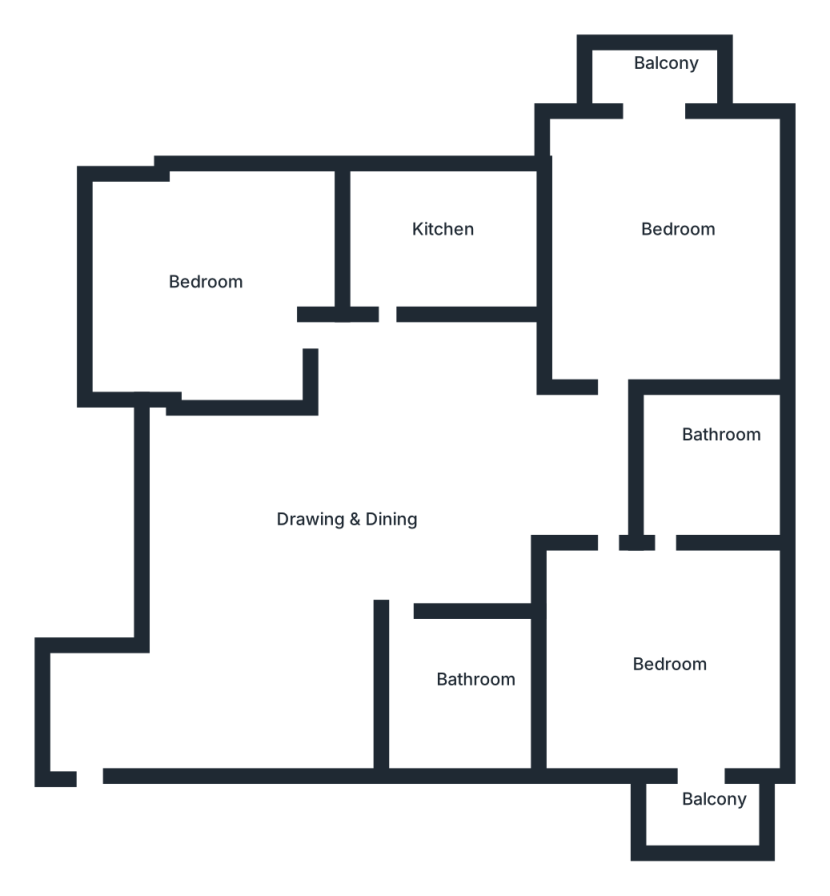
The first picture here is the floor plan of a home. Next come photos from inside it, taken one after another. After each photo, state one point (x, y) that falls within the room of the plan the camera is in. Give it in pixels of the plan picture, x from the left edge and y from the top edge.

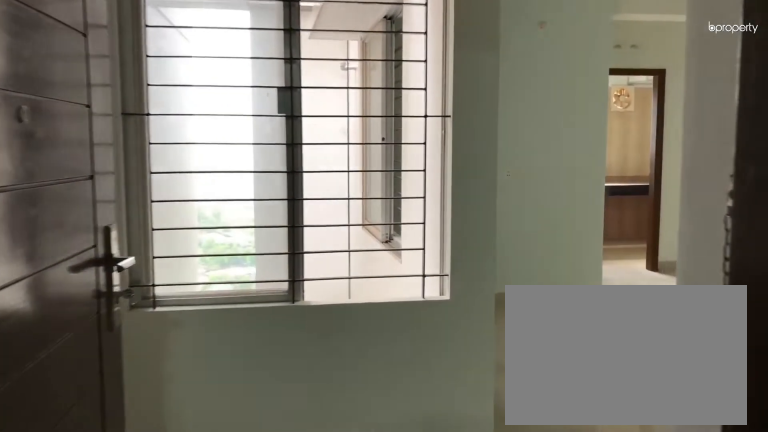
(86, 767)
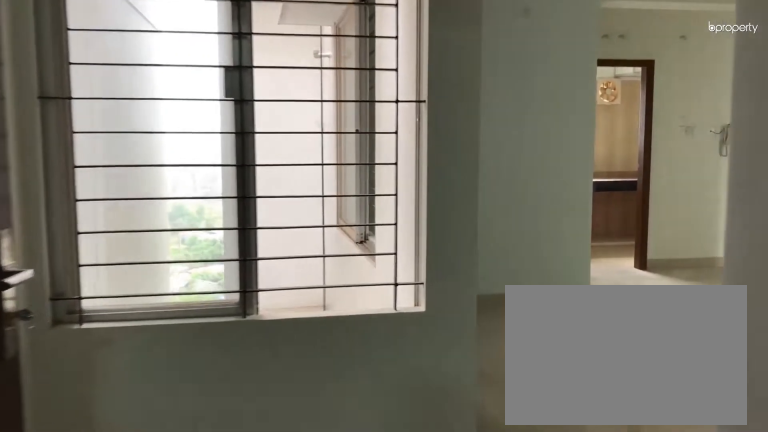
(86, 767)
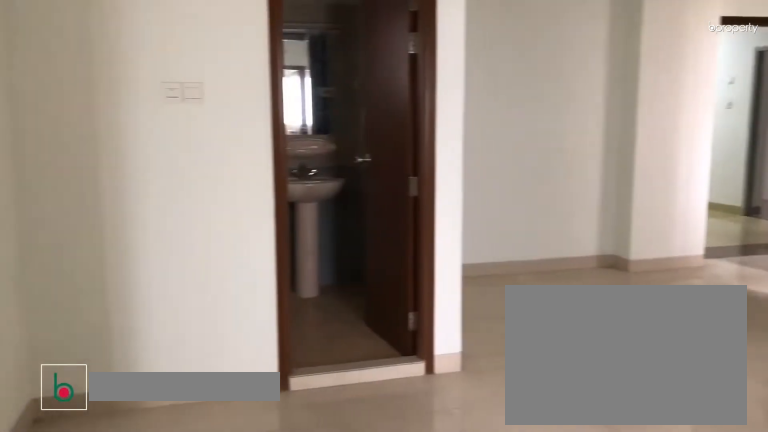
(357, 505)
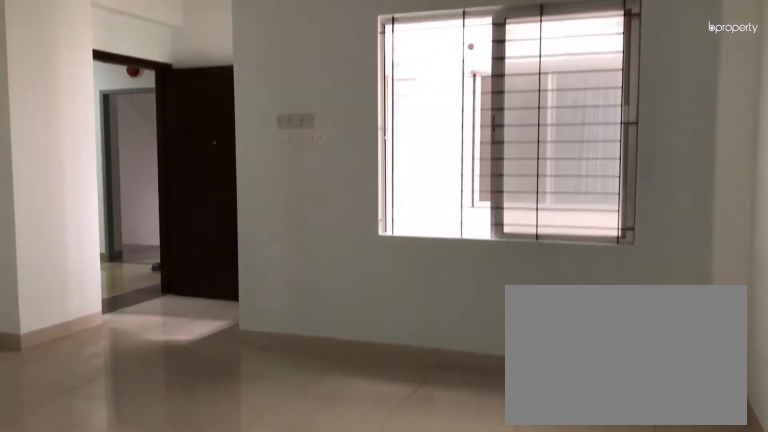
(357, 505)
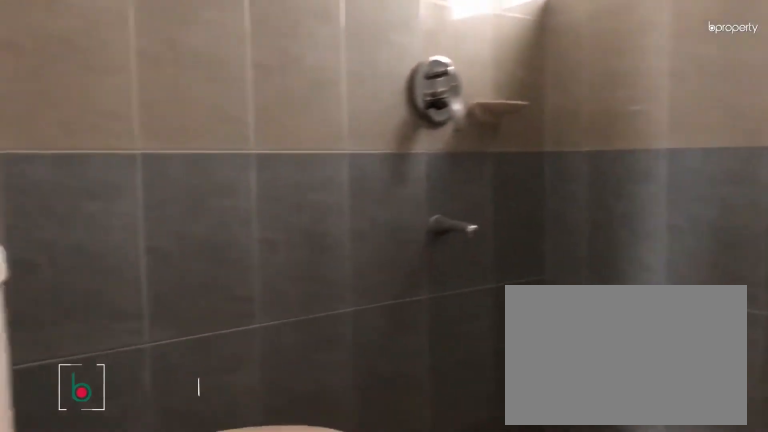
(454, 683)
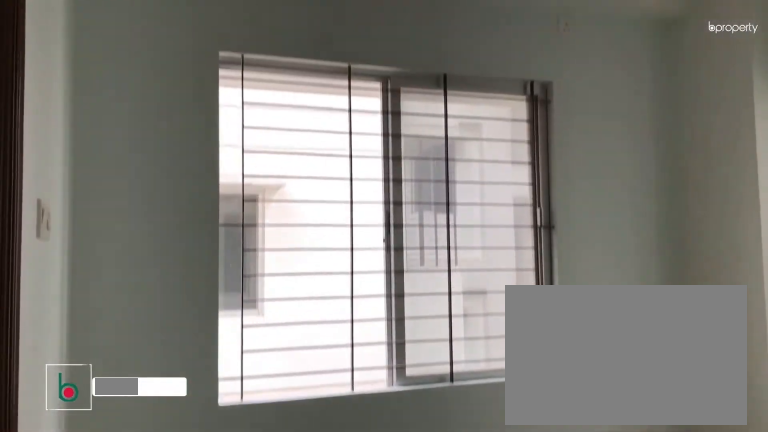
(679, 677)
